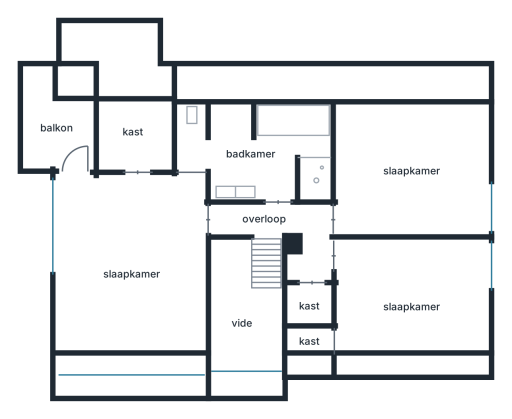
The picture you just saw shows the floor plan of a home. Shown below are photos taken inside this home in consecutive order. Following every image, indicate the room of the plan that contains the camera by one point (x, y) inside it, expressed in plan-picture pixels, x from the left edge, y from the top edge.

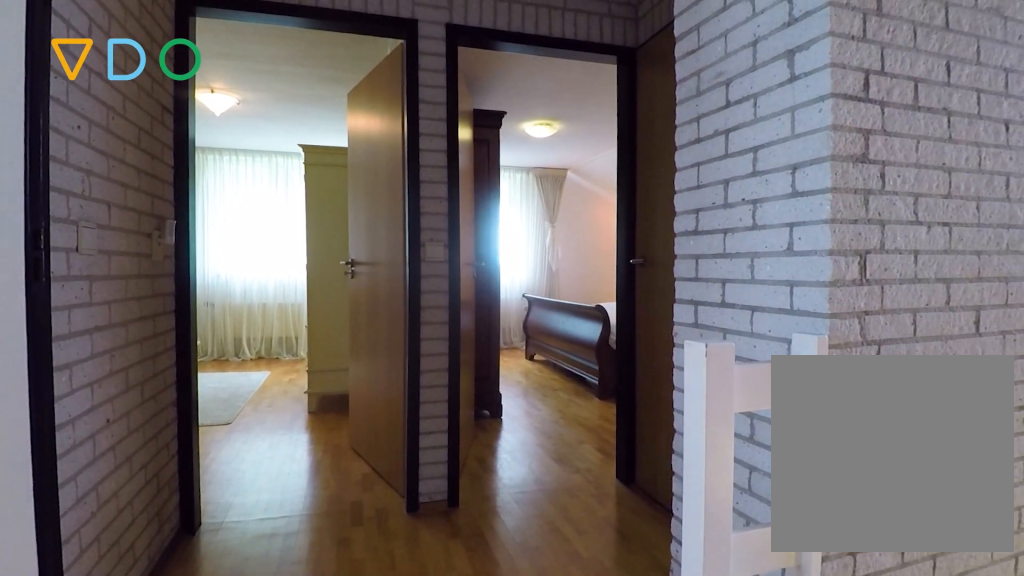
(283, 233)
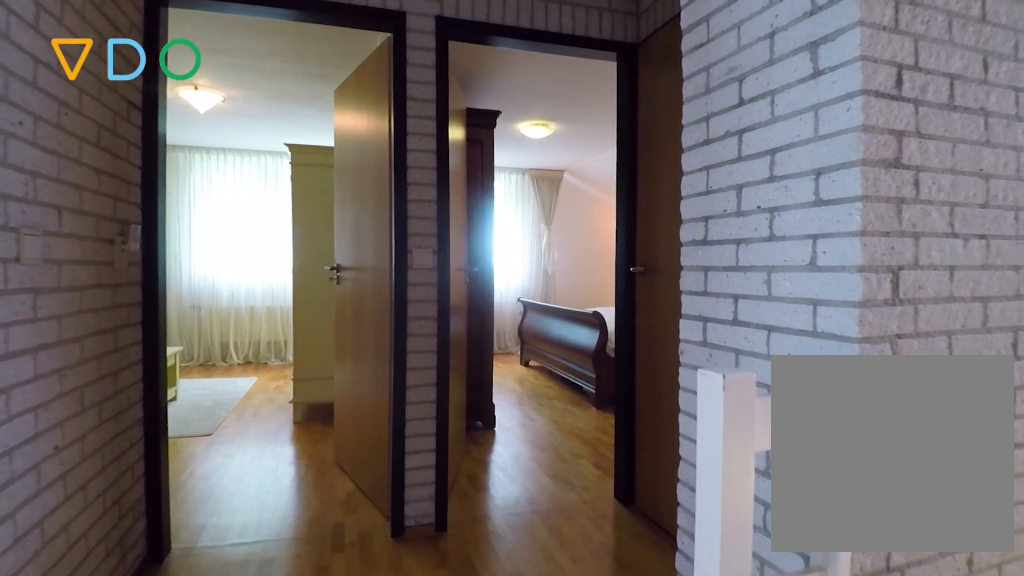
(283, 233)
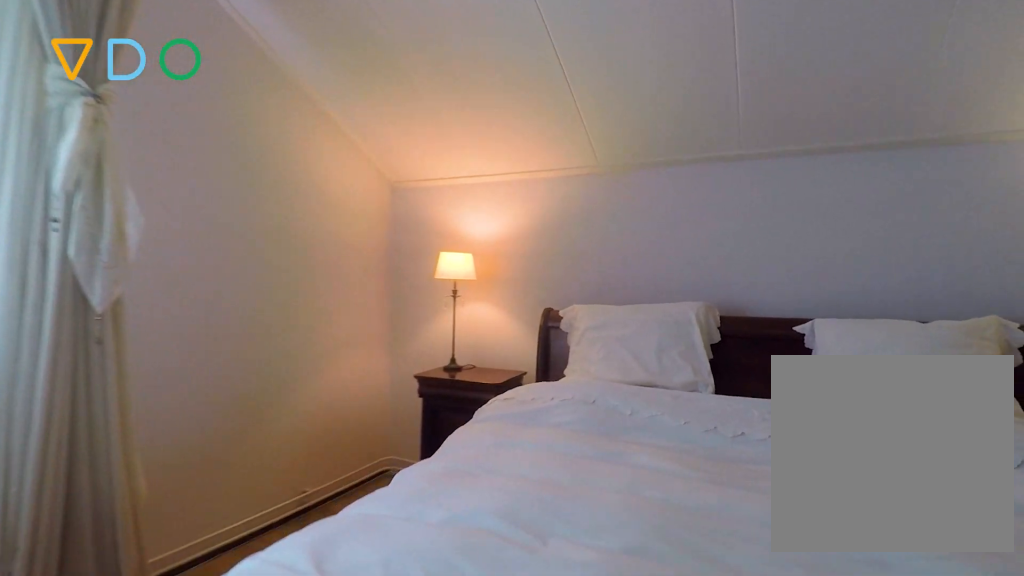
(411, 296)
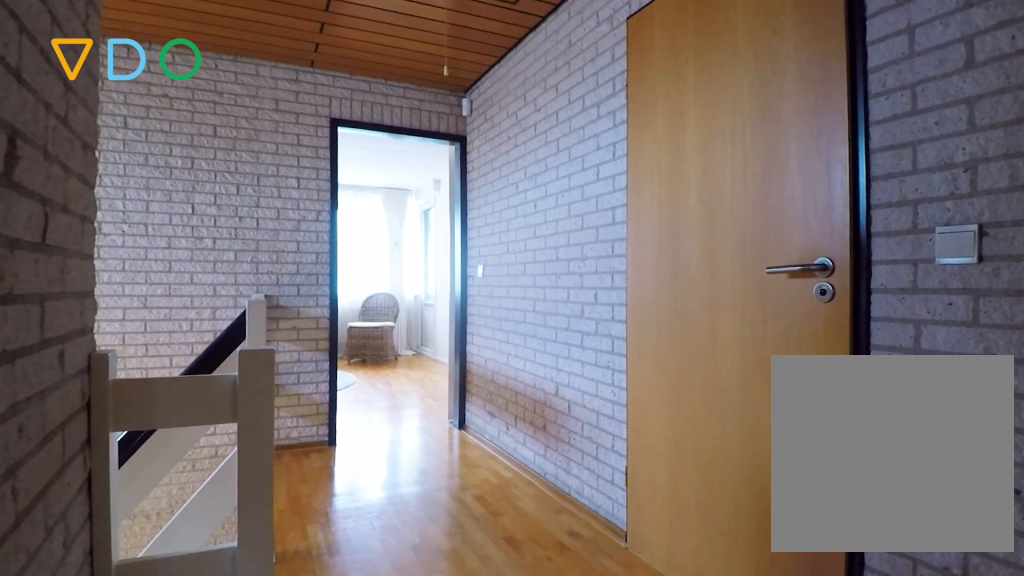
(283, 233)
